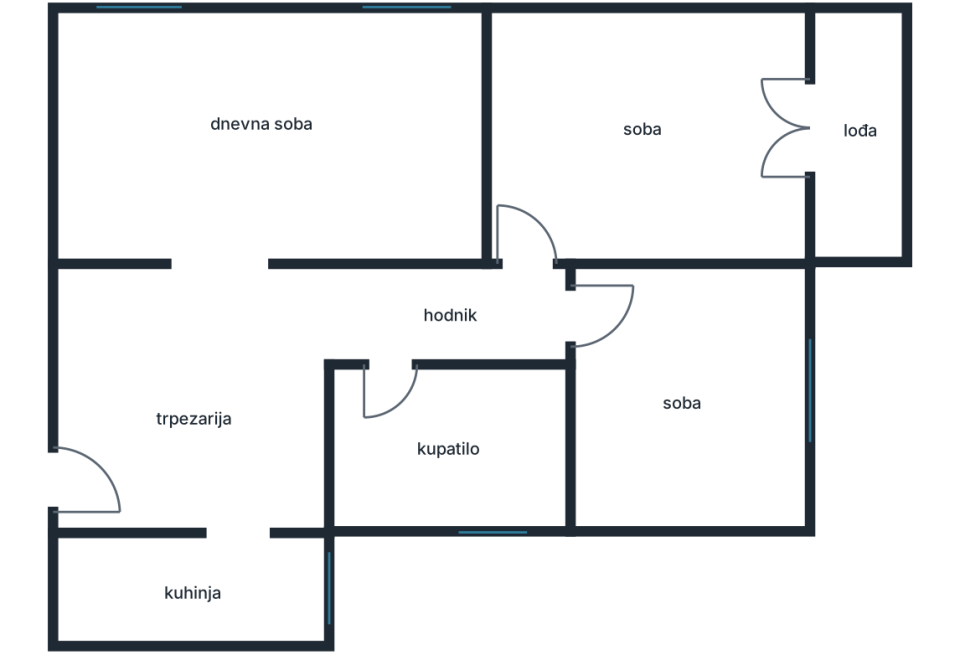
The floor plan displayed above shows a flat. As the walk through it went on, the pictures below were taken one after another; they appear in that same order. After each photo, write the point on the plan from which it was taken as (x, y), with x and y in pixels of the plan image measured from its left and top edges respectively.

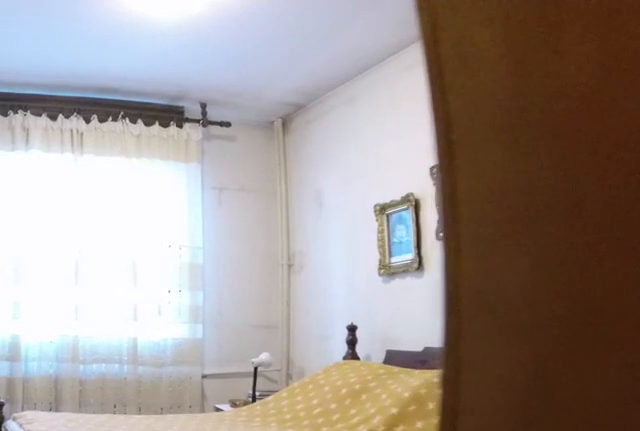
(529, 322)
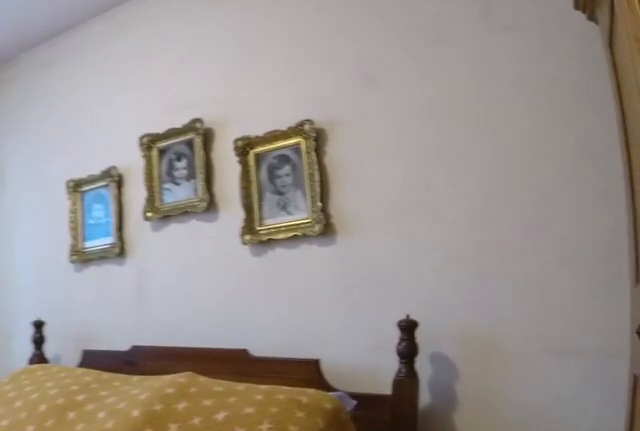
(582, 306)
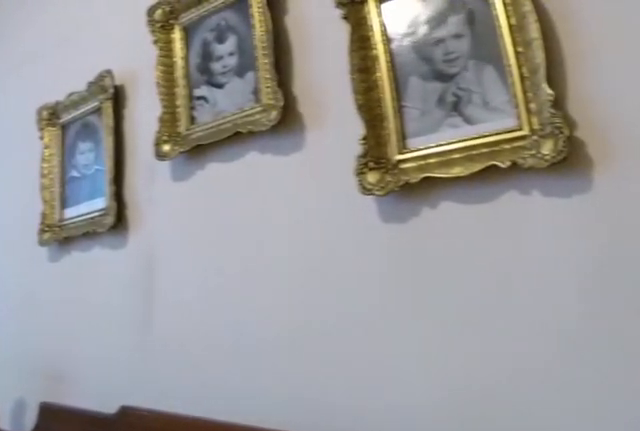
(597, 447)
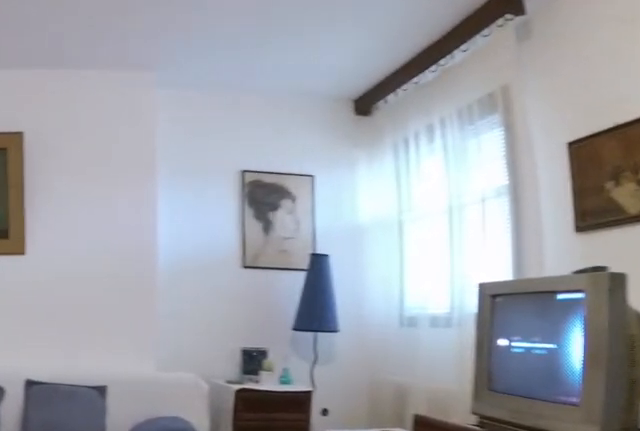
(363, 194)
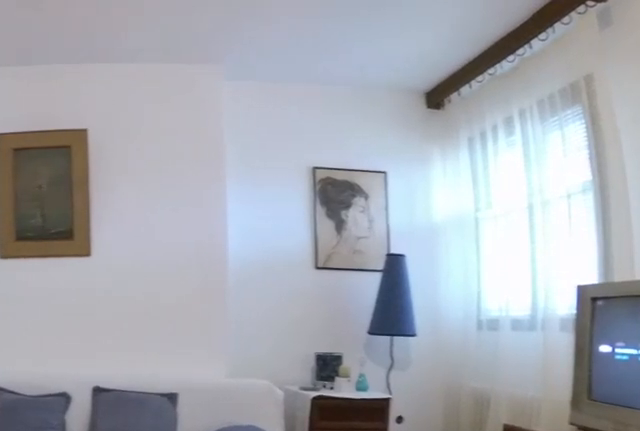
(335, 186)
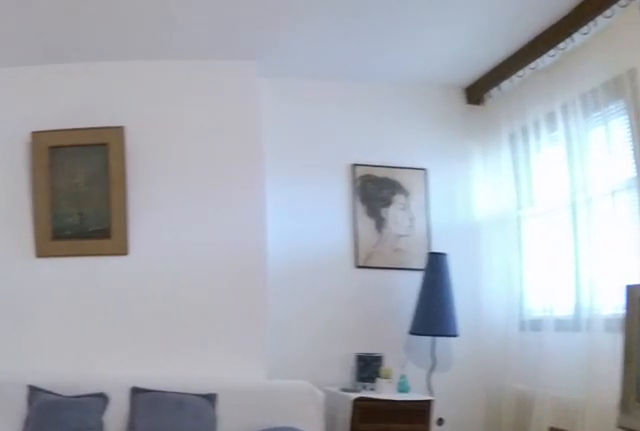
(327, 186)
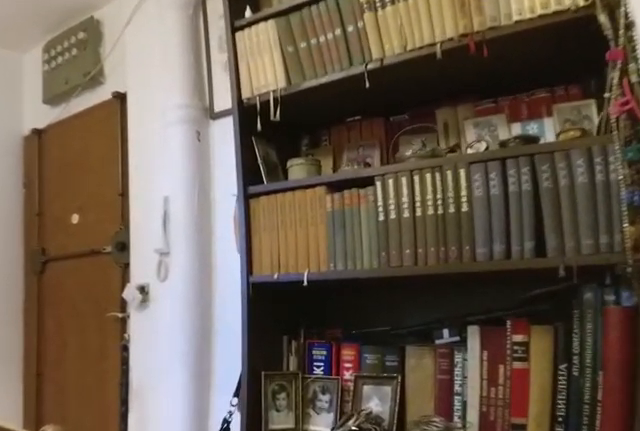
(204, 334)
